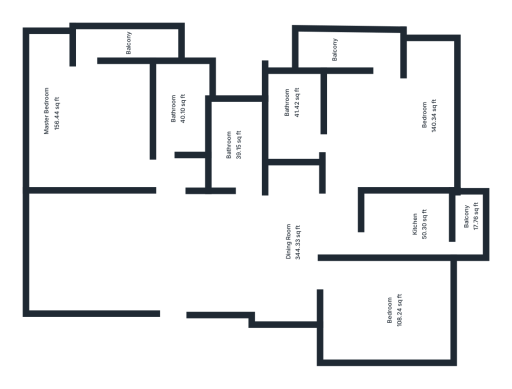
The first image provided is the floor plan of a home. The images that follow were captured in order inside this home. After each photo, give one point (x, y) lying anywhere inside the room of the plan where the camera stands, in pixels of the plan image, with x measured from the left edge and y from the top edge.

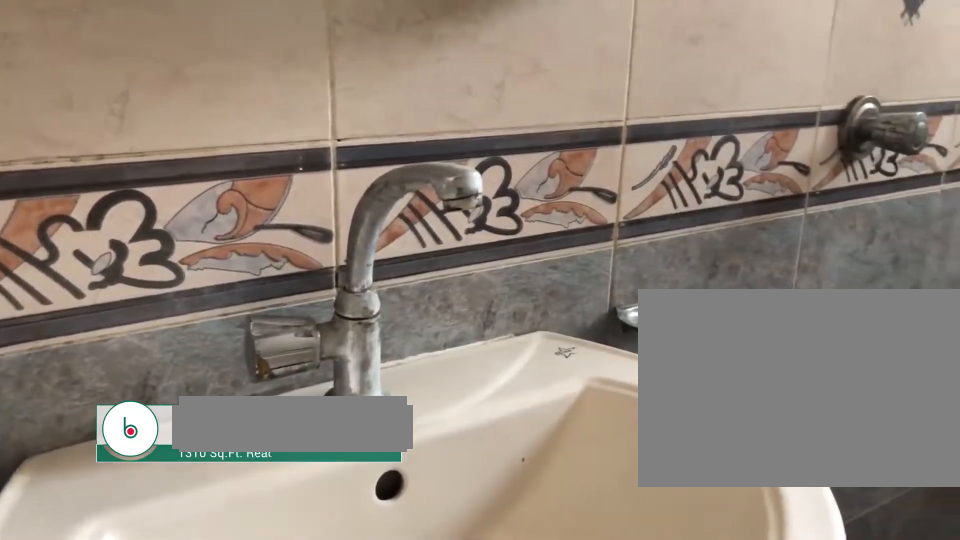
(233, 151)
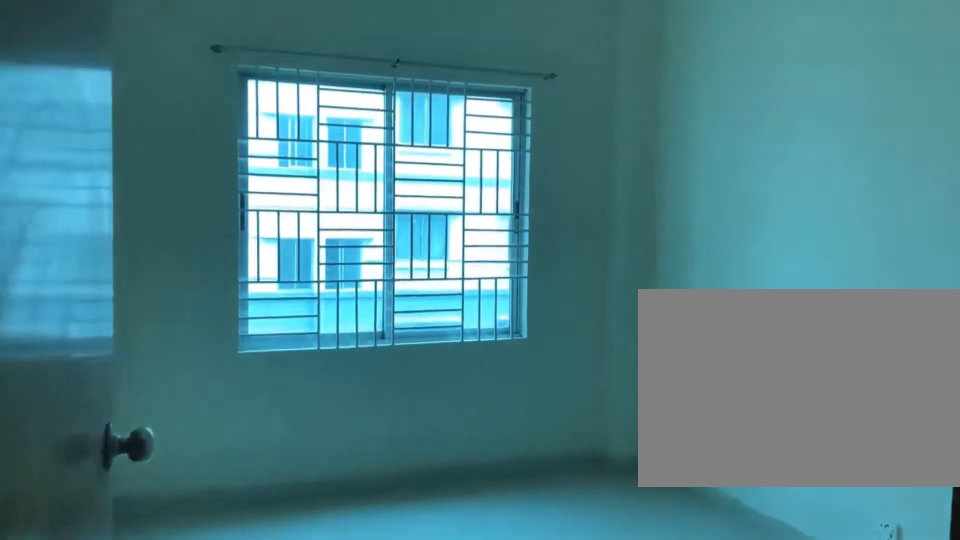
(390, 316)
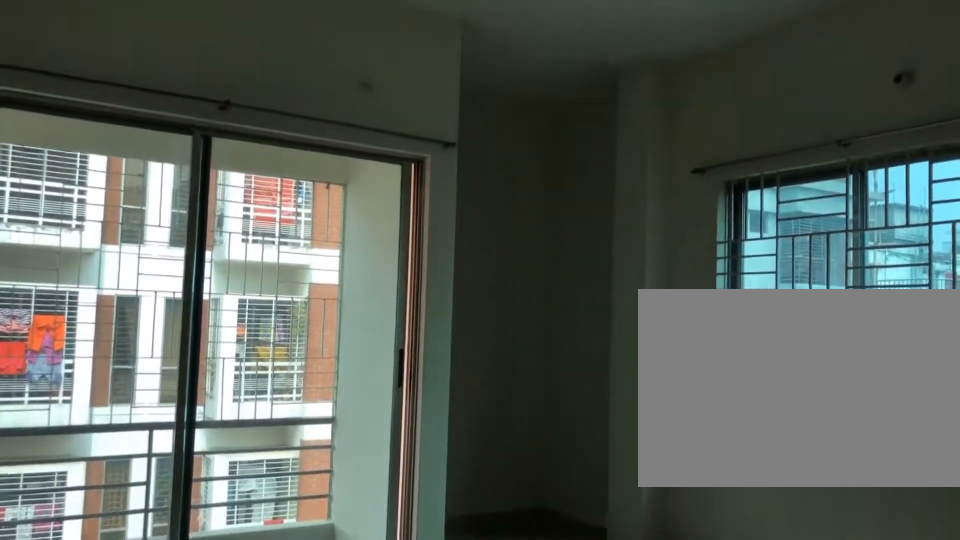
(390, 123)
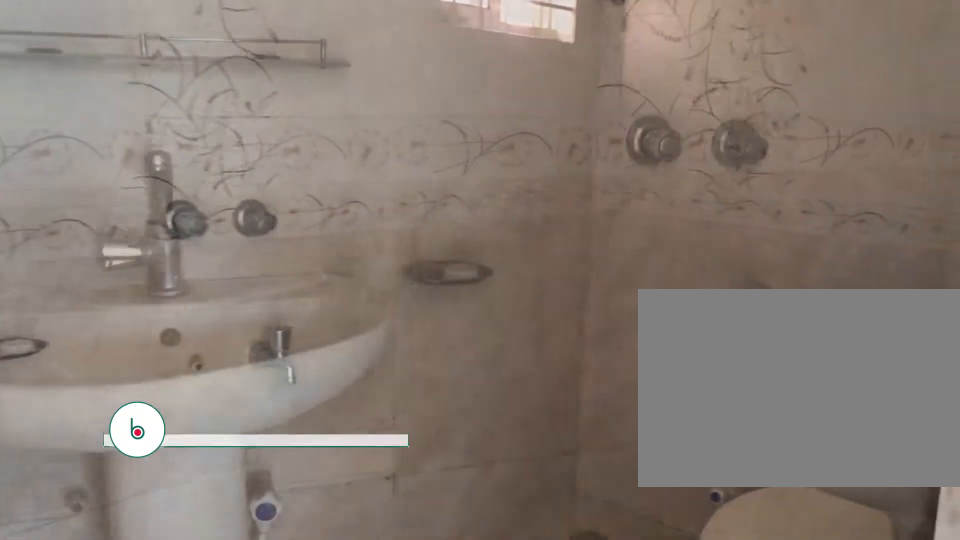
(286, 121)
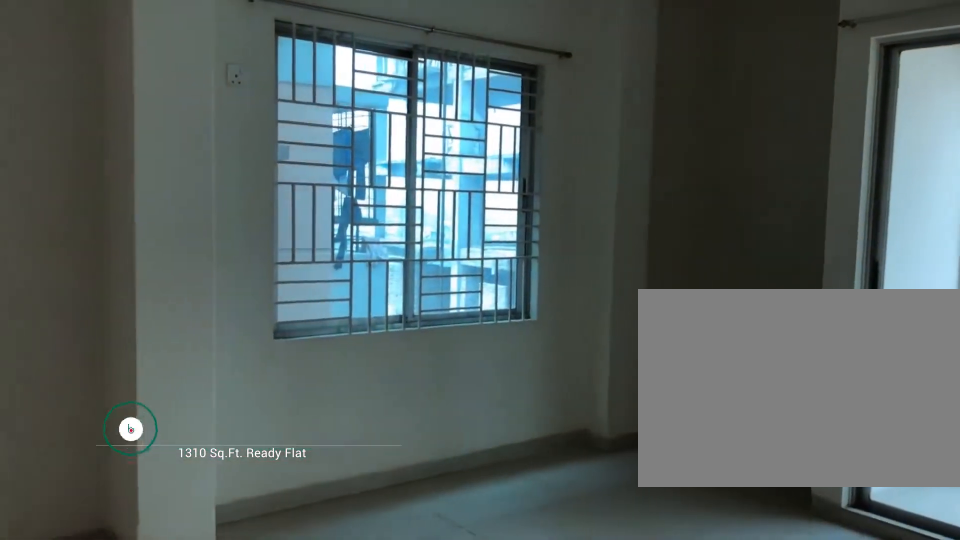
(115, 148)
